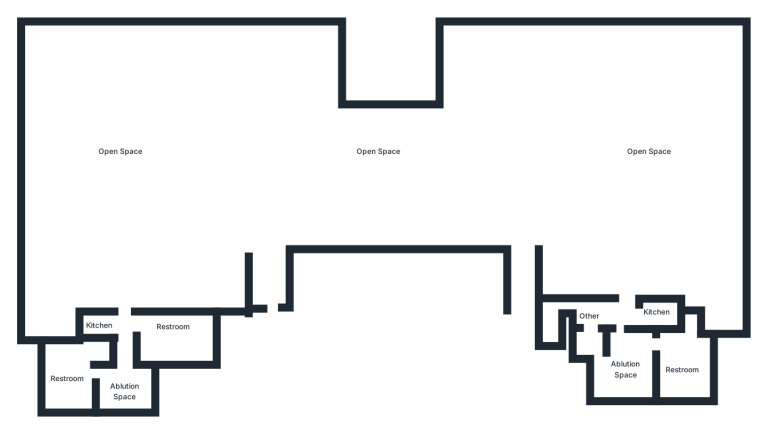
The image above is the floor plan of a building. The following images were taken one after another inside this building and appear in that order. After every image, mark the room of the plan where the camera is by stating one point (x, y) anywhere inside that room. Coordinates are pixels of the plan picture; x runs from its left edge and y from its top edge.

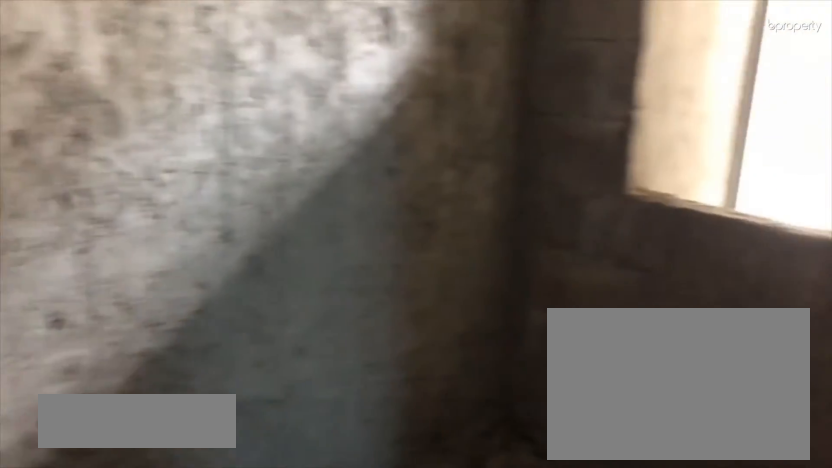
(199, 333)
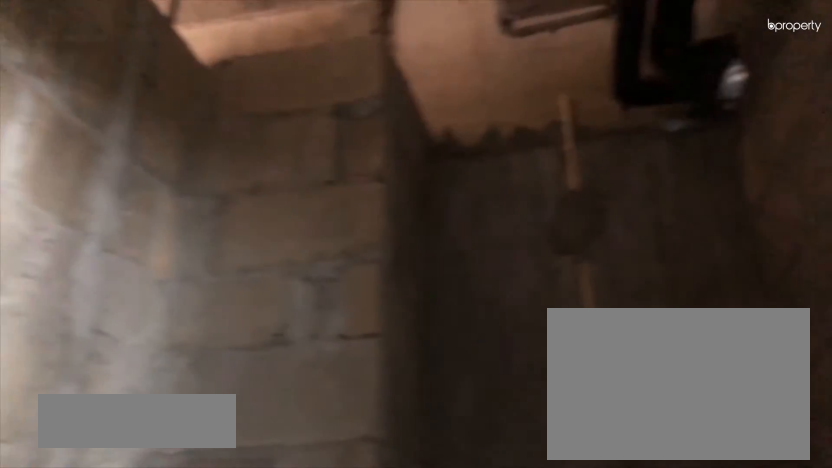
(100, 323)
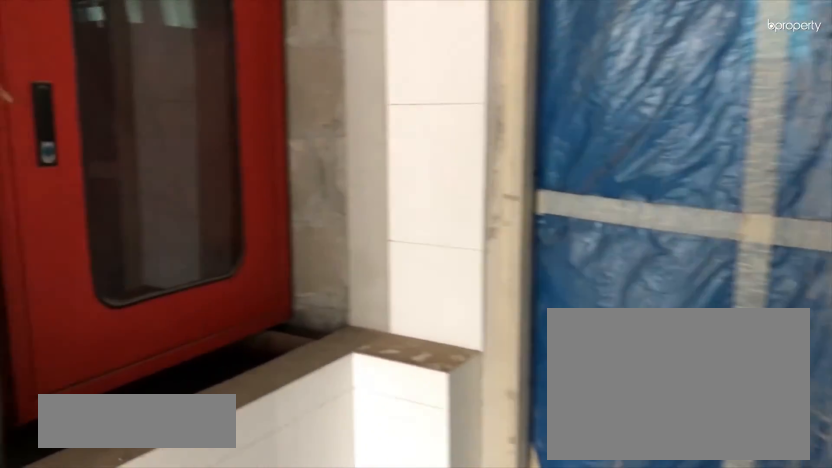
(269, 278)
